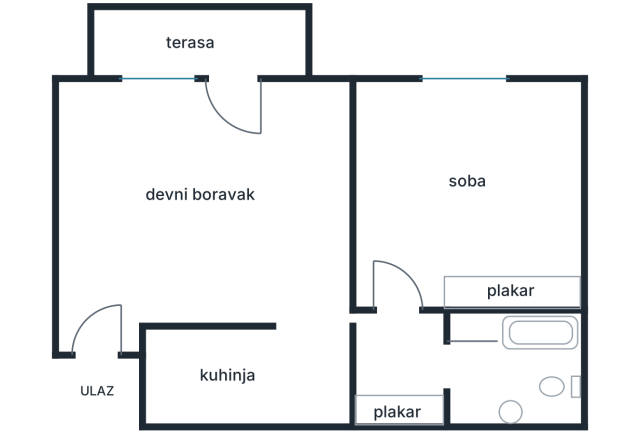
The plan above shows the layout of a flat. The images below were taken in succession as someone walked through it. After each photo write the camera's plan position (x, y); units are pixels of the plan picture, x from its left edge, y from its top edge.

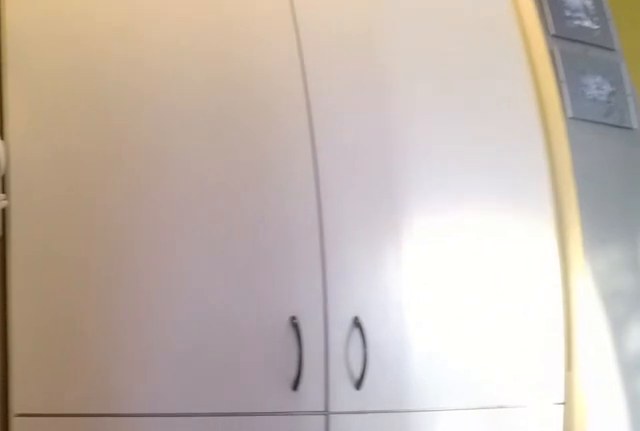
(408, 319)
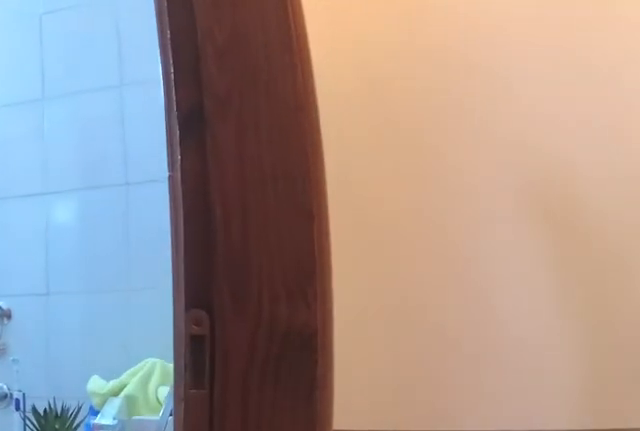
(415, 332)
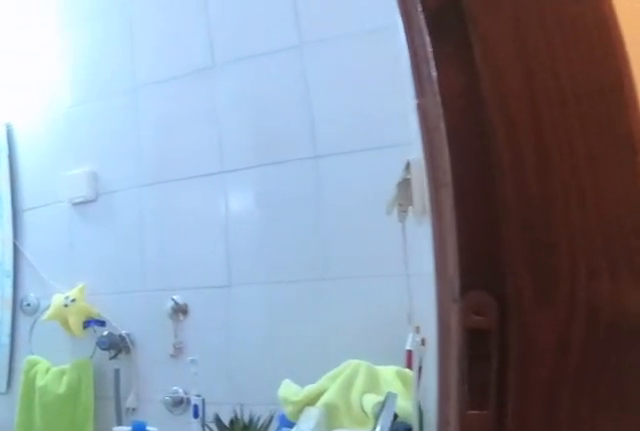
(425, 341)
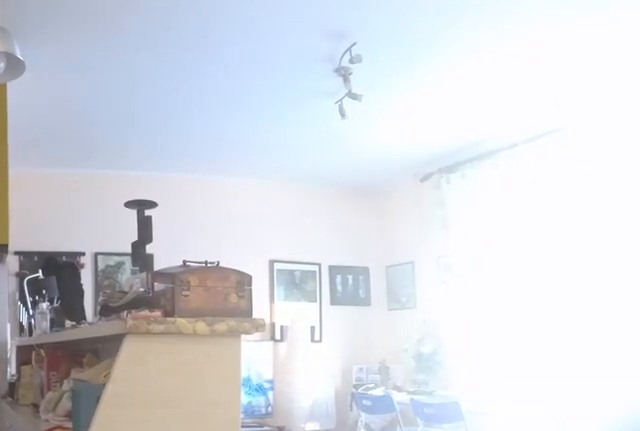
(330, 350)
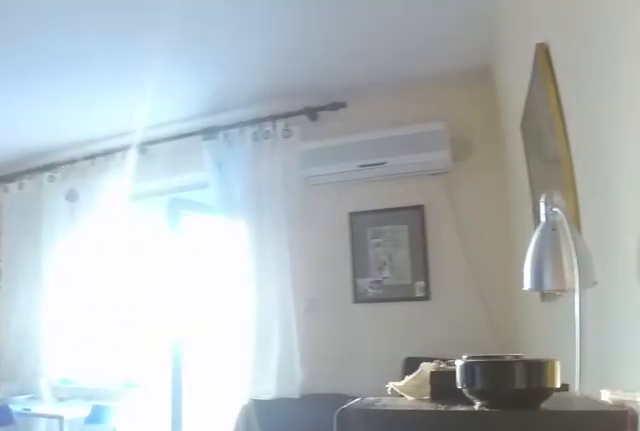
(311, 350)
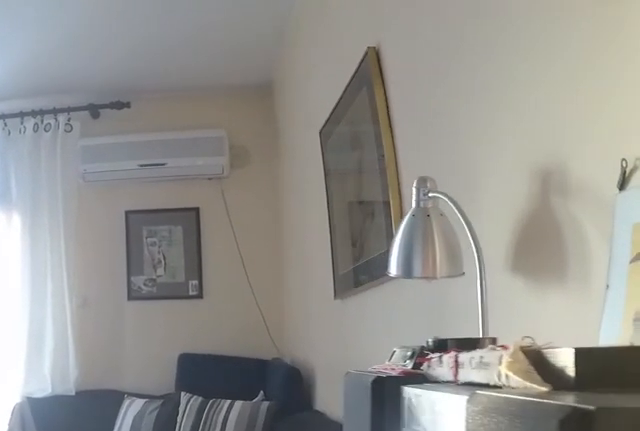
(290, 326)
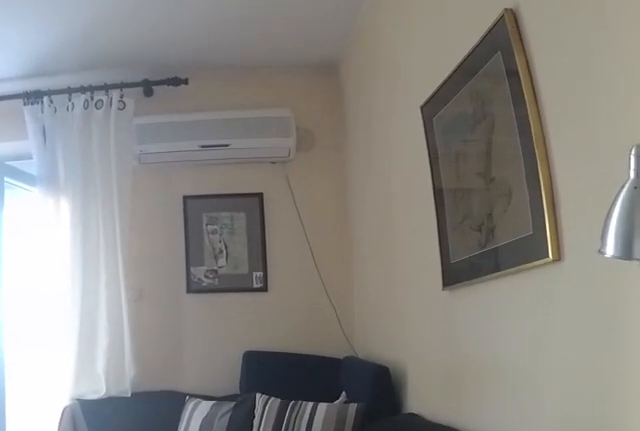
(272, 296)
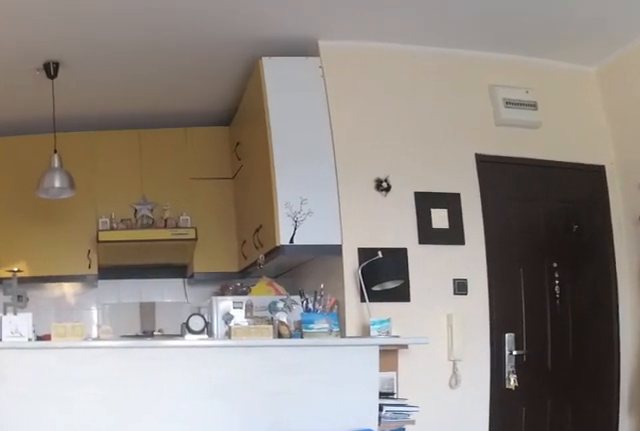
(240, 96)
